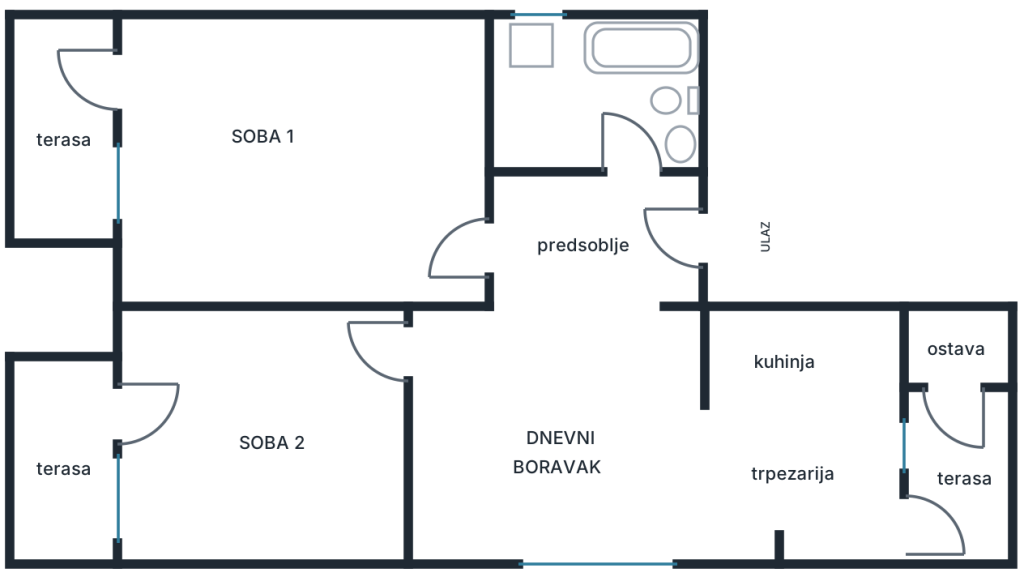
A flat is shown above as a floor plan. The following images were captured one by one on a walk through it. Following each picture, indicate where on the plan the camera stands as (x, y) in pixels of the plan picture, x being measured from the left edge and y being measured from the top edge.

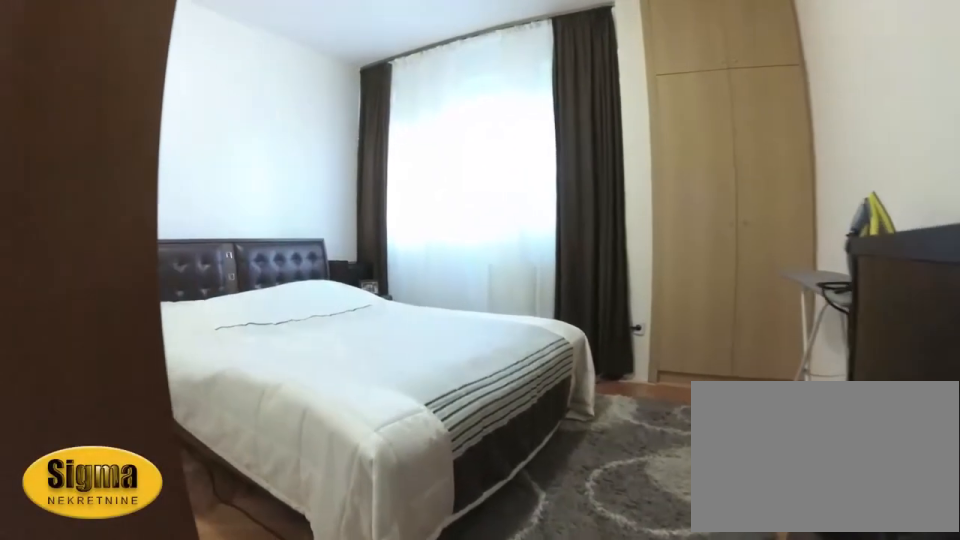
(398, 371)
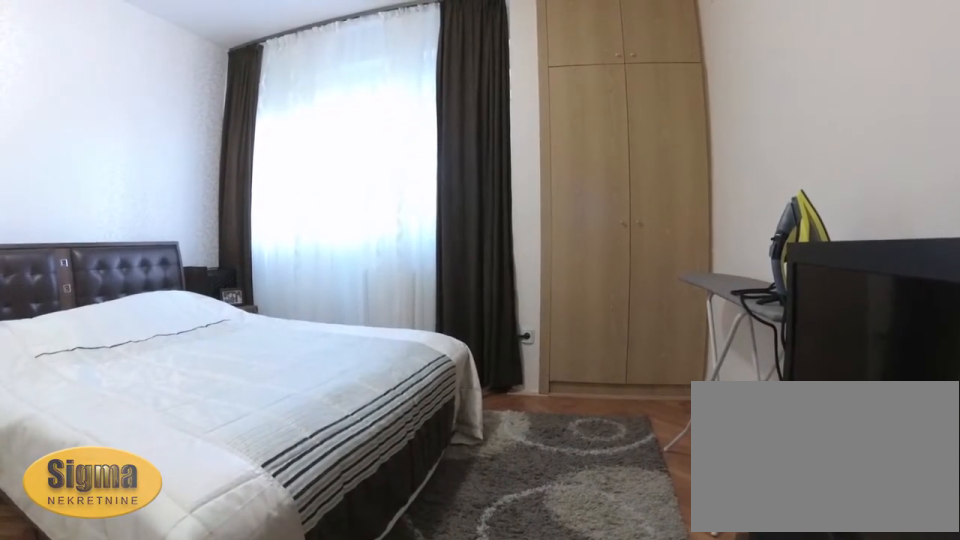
(382, 376)
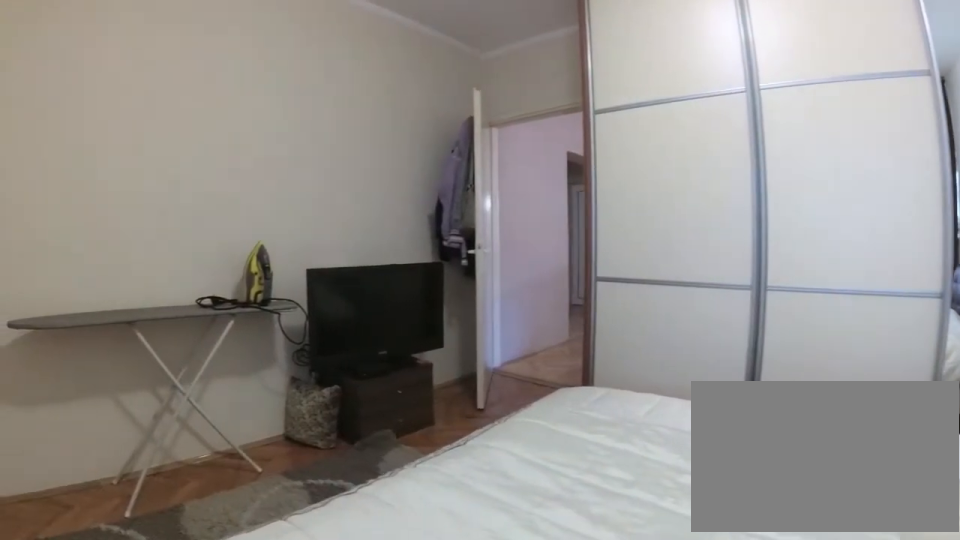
(153, 485)
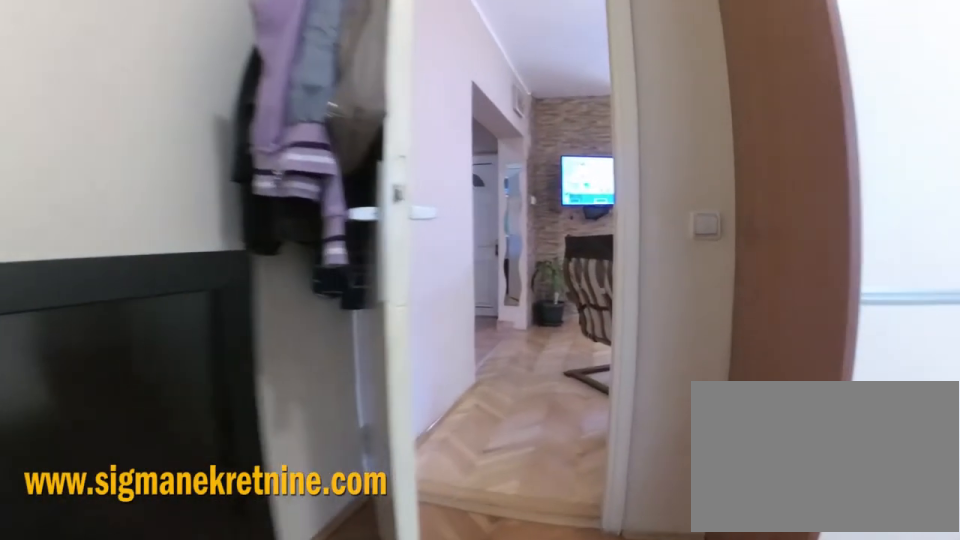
(285, 373)
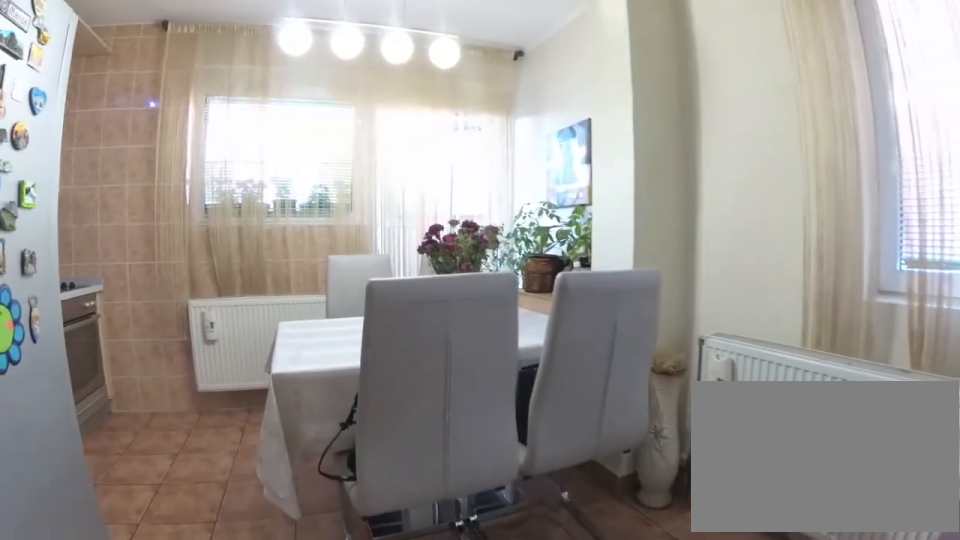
(616, 440)
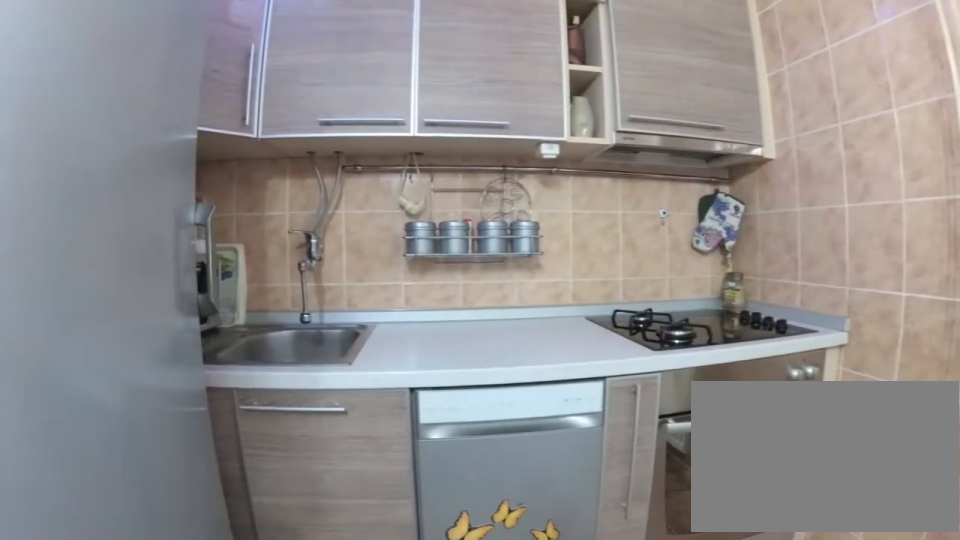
(775, 493)
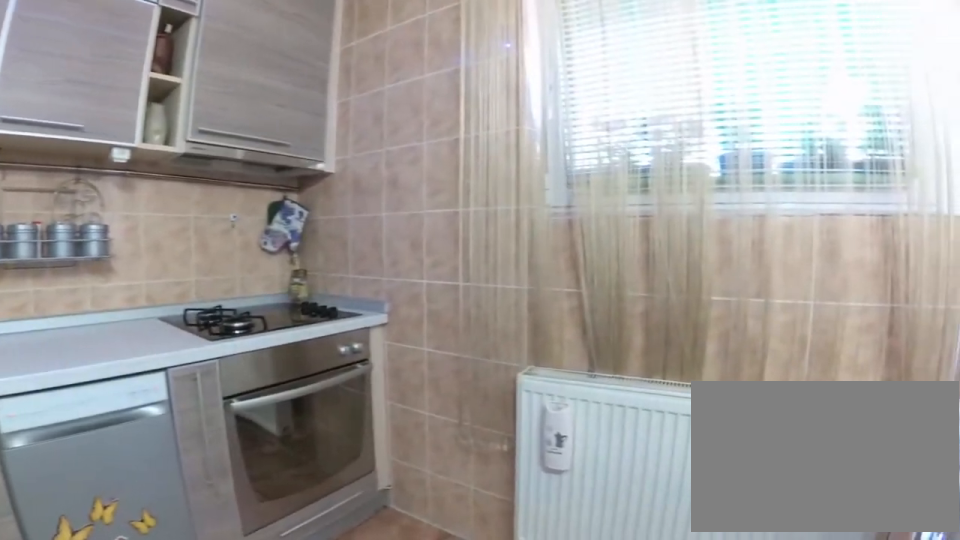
(798, 466)
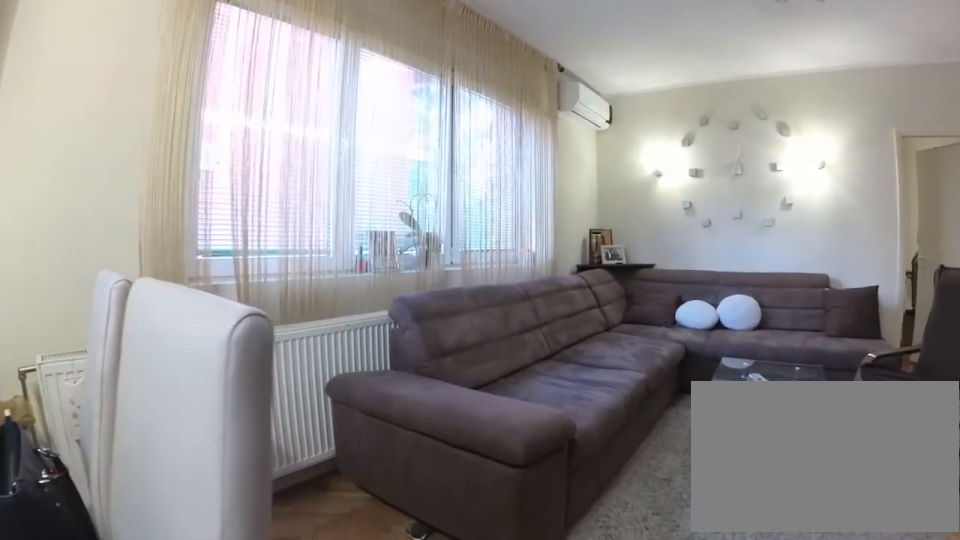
(756, 446)
